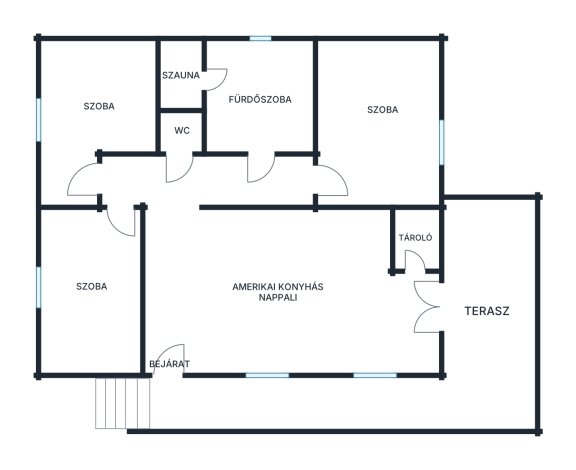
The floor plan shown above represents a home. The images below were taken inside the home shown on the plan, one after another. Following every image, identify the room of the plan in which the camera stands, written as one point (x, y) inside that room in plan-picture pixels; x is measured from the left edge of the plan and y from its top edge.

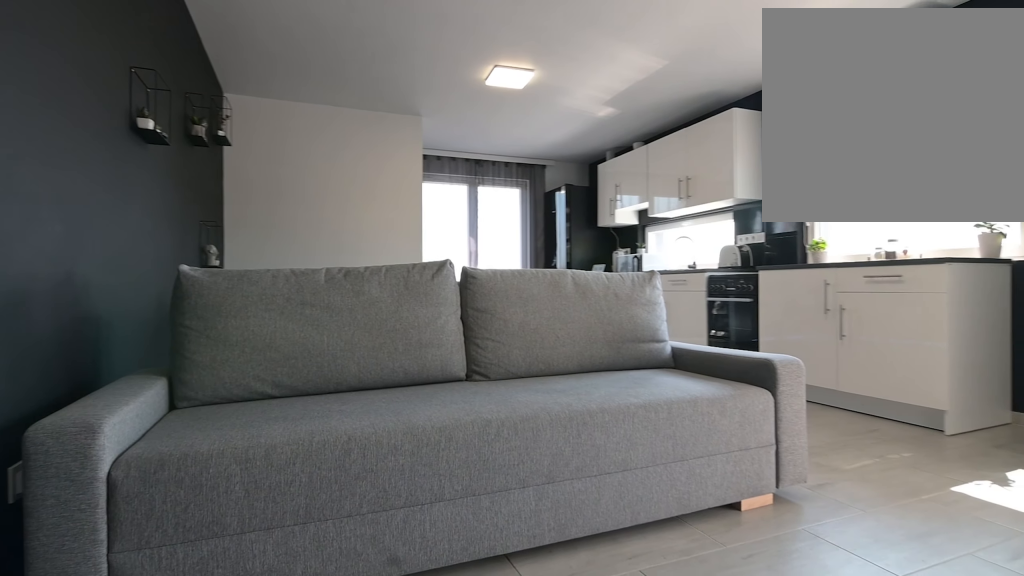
(215, 286)
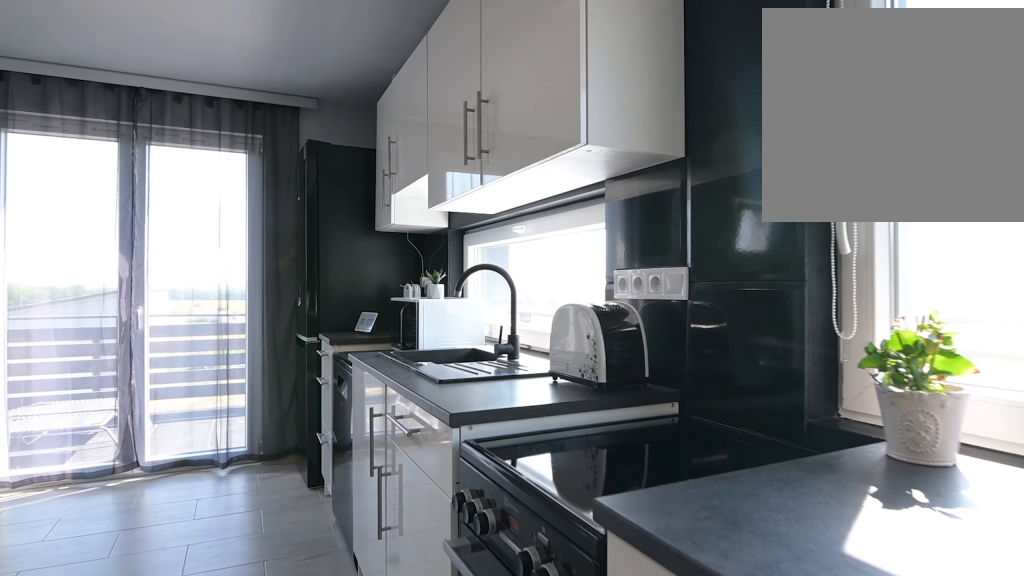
(215, 286)
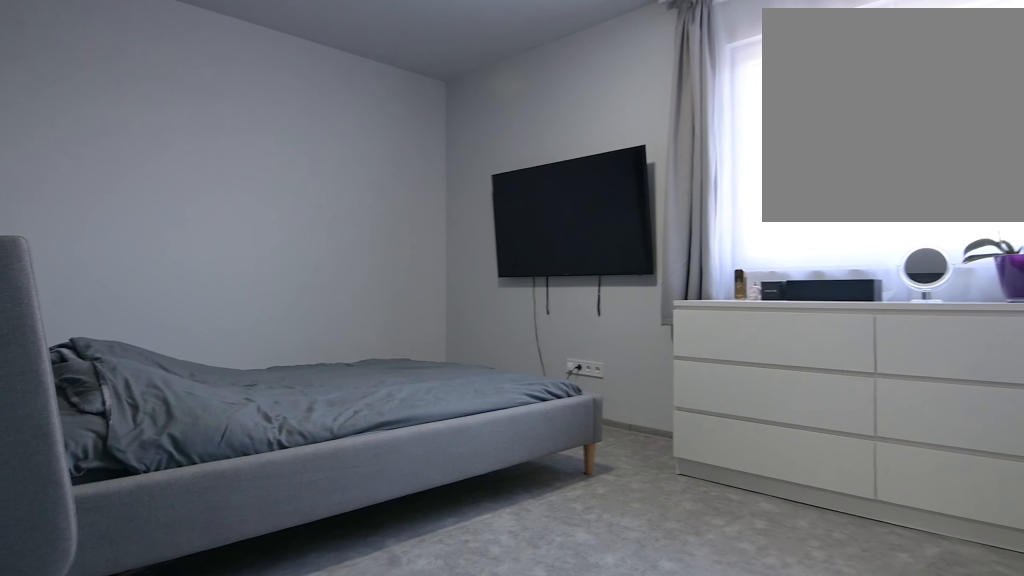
(374, 133)
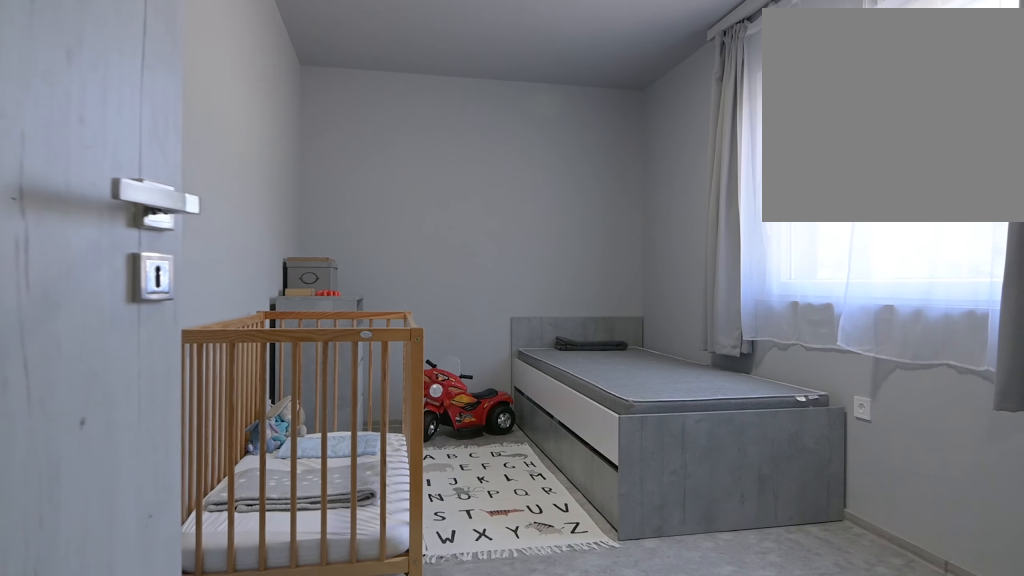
(94, 290)
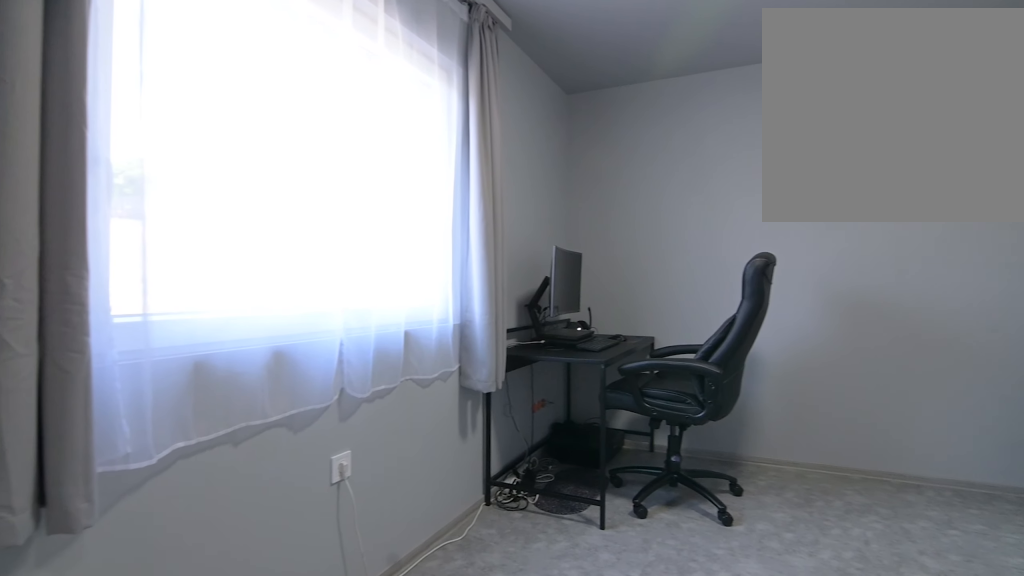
(96, 90)
